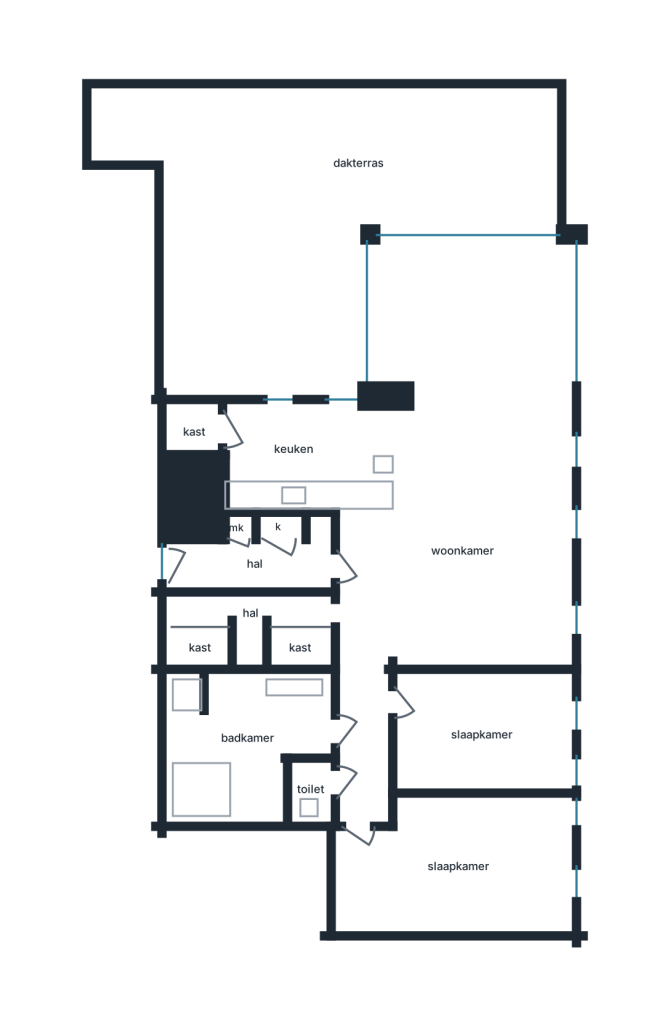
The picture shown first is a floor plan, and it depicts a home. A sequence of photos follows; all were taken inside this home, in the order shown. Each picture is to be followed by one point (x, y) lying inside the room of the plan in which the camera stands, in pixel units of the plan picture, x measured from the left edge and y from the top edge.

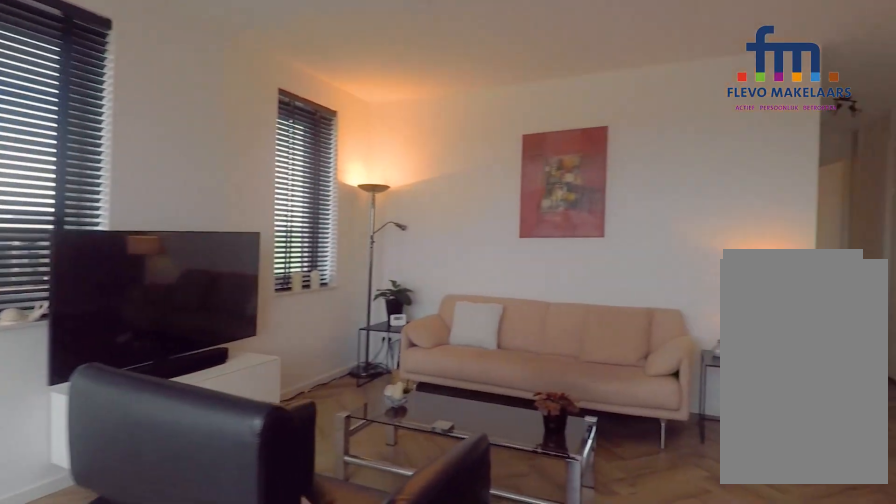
(463, 483)
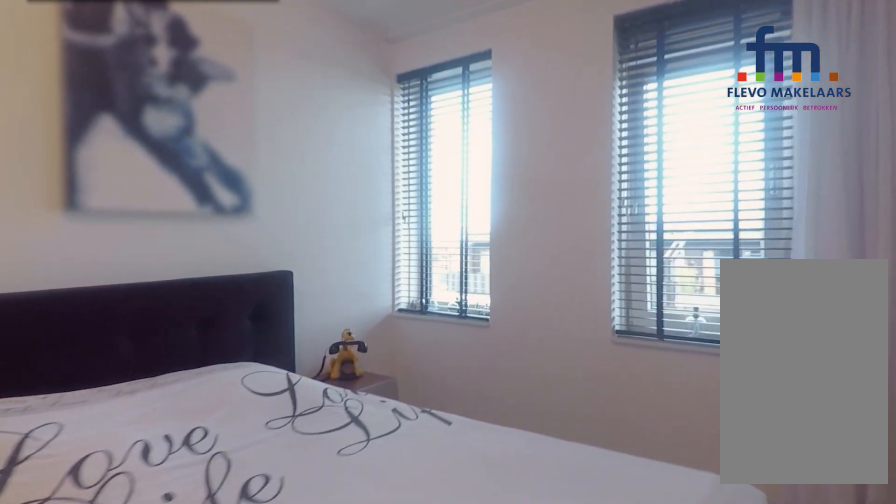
(459, 864)
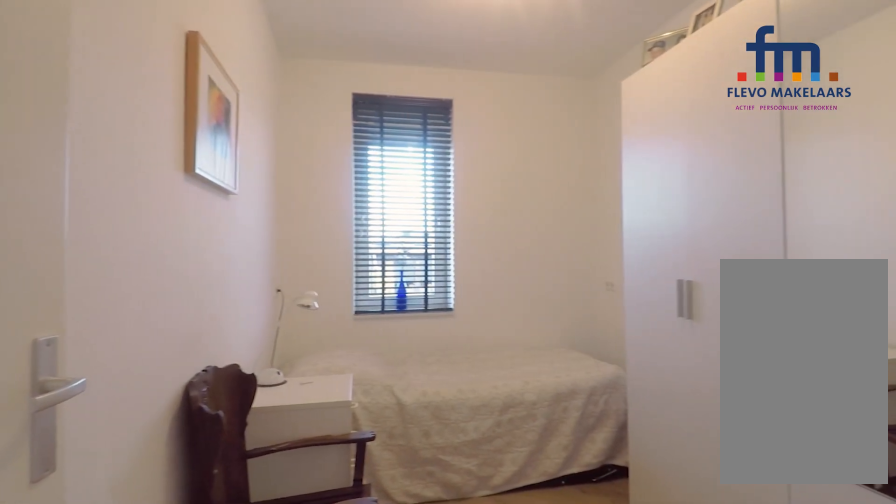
(482, 733)
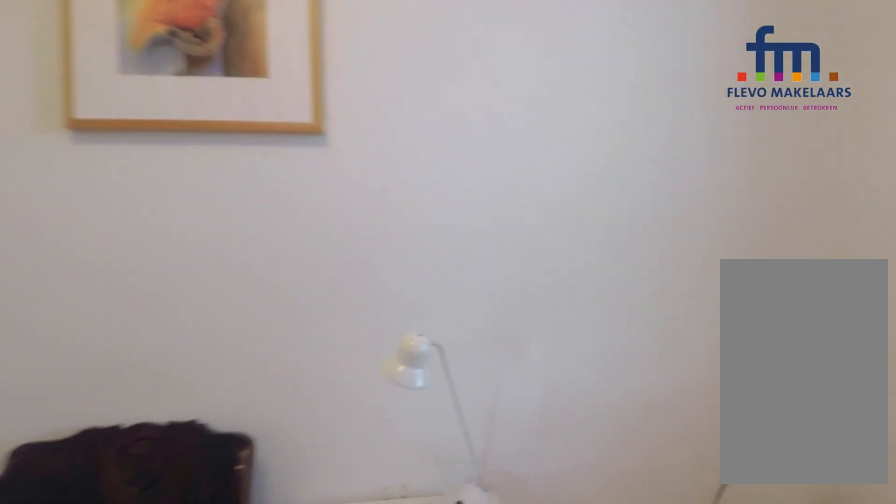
(482, 733)
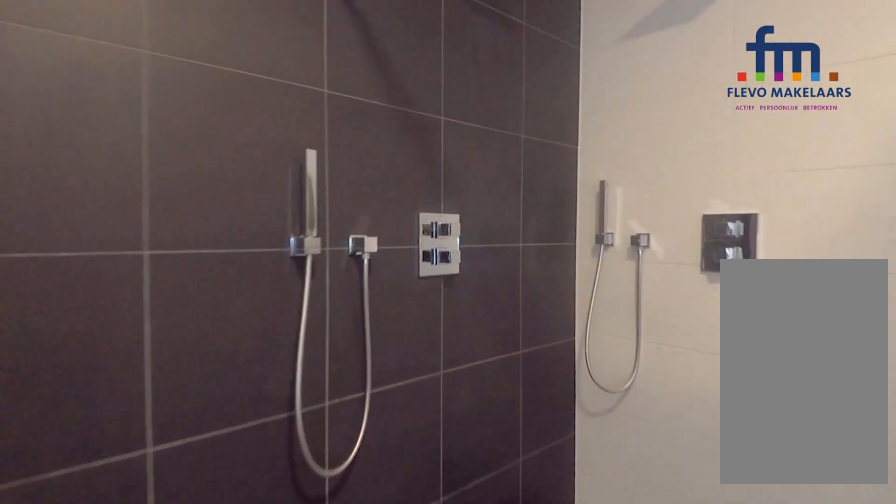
(242, 742)
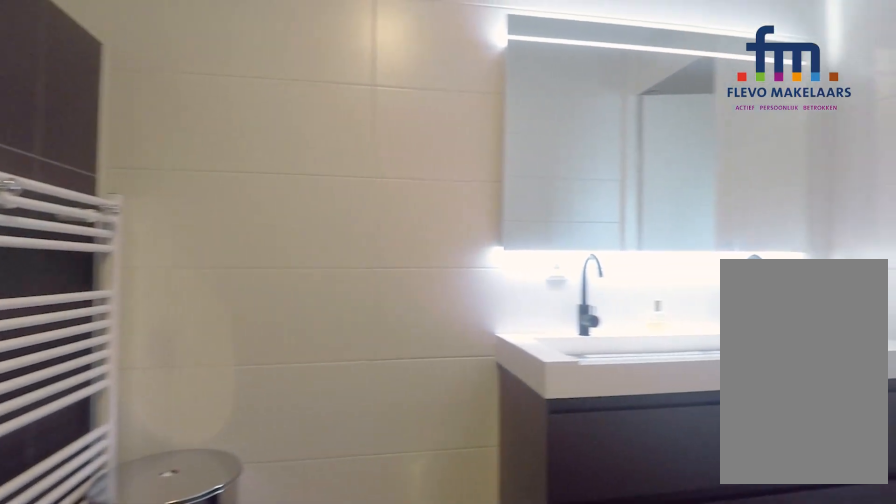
(242, 742)
